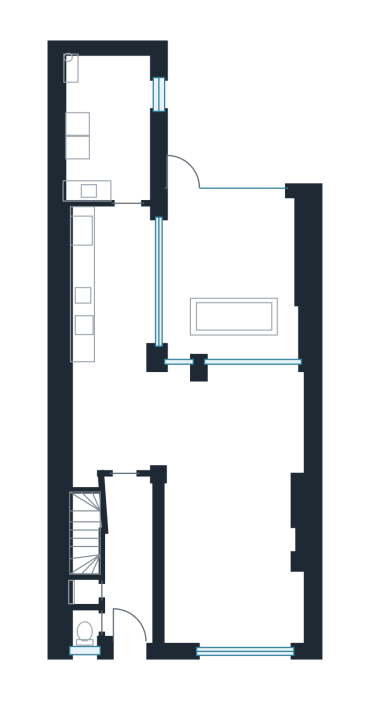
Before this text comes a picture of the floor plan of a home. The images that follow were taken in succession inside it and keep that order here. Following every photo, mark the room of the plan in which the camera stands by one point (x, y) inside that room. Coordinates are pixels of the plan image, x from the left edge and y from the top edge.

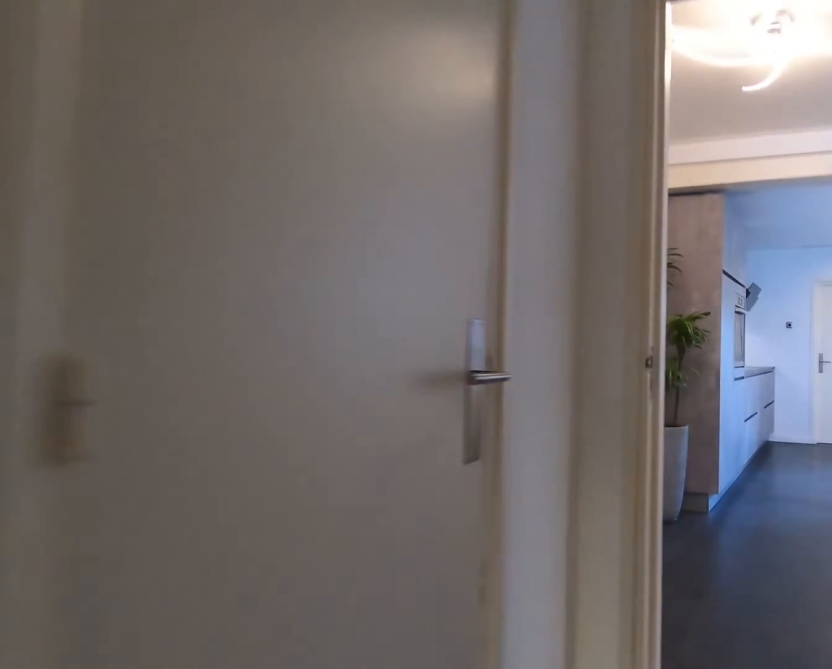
(129, 558)
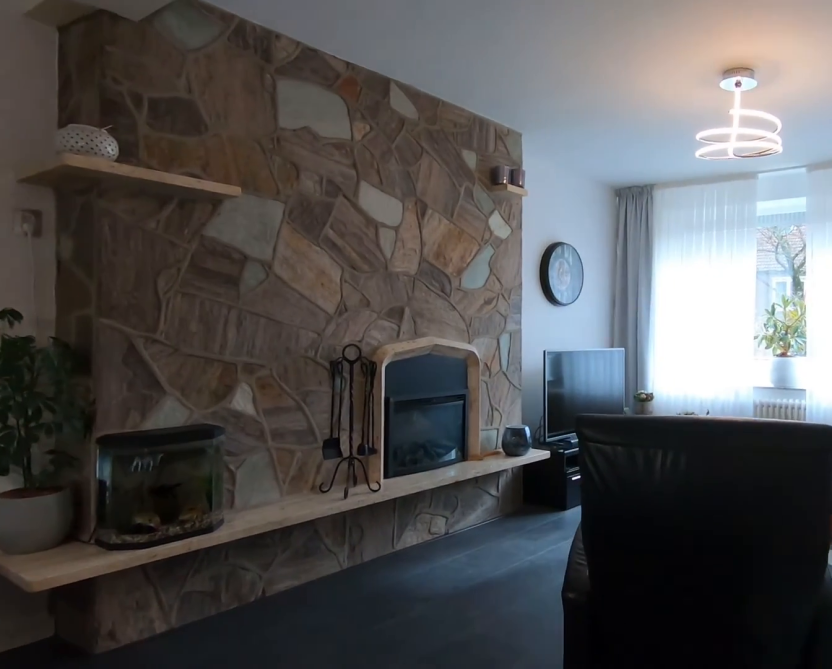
(187, 419)
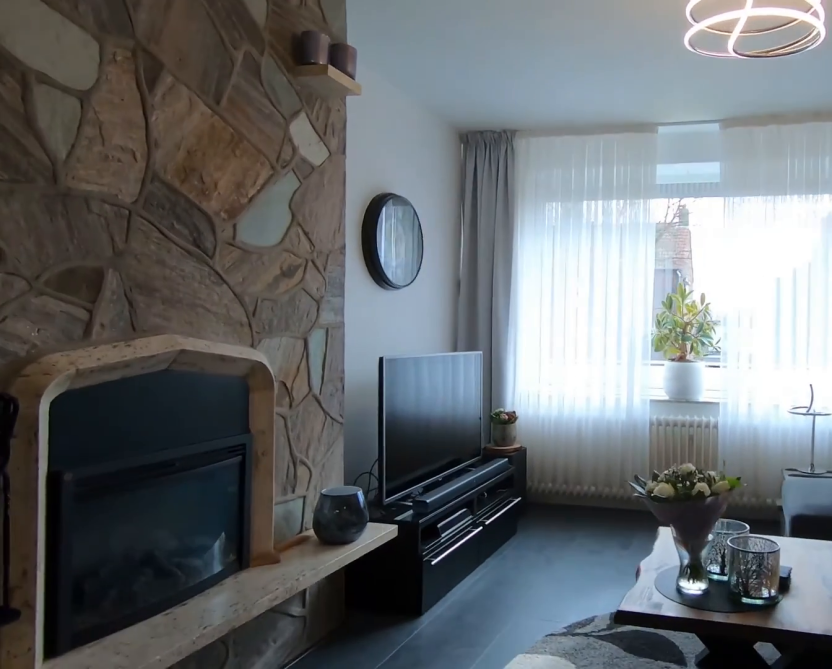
(230, 562)
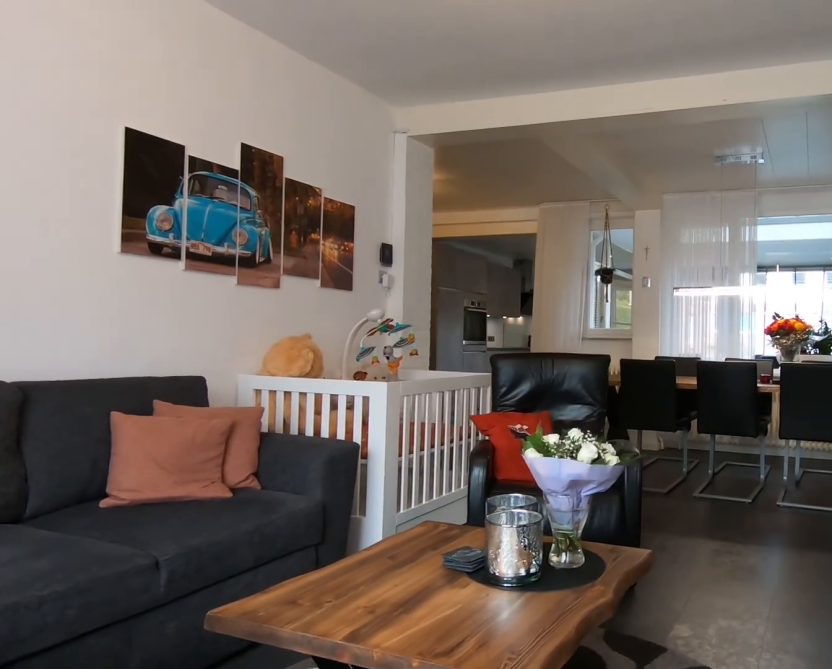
(230, 562)
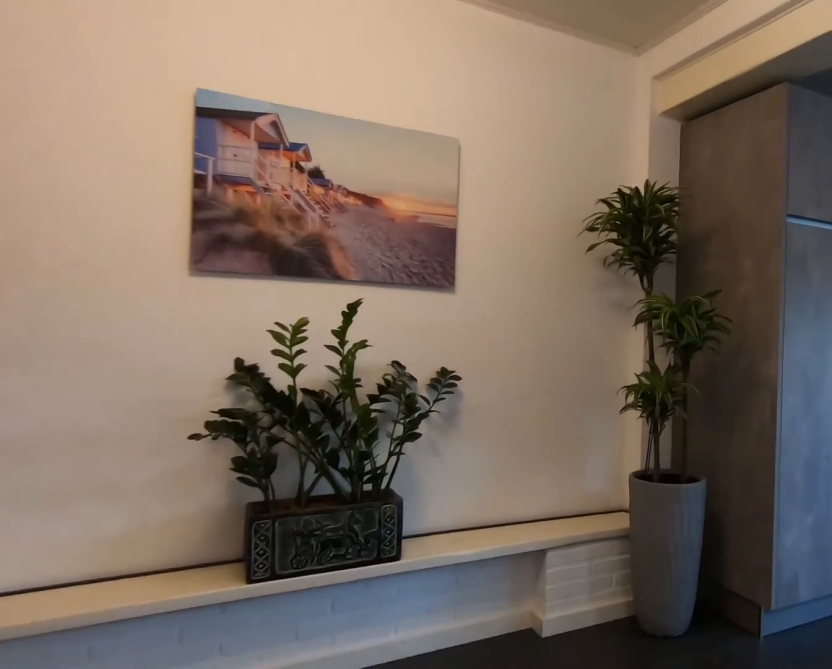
(187, 419)
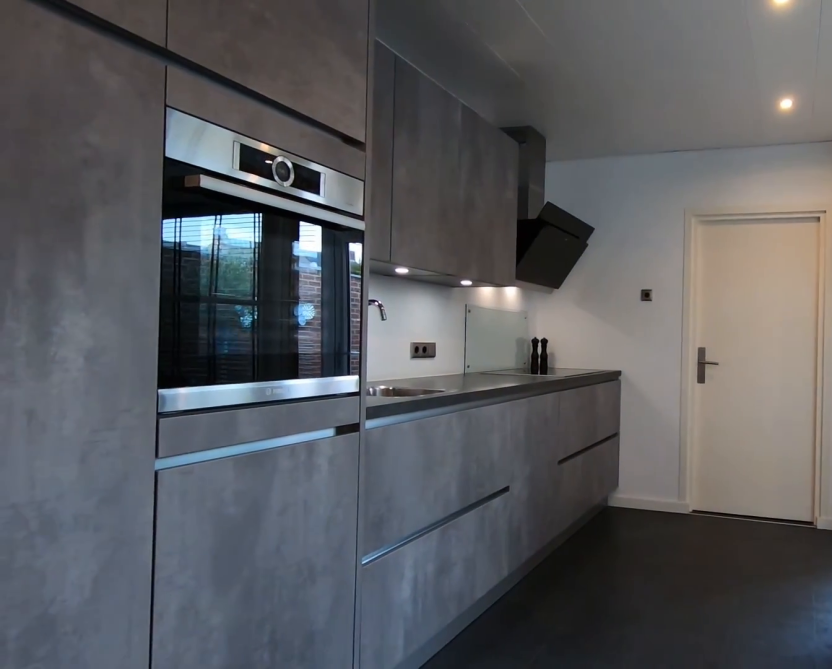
(121, 285)
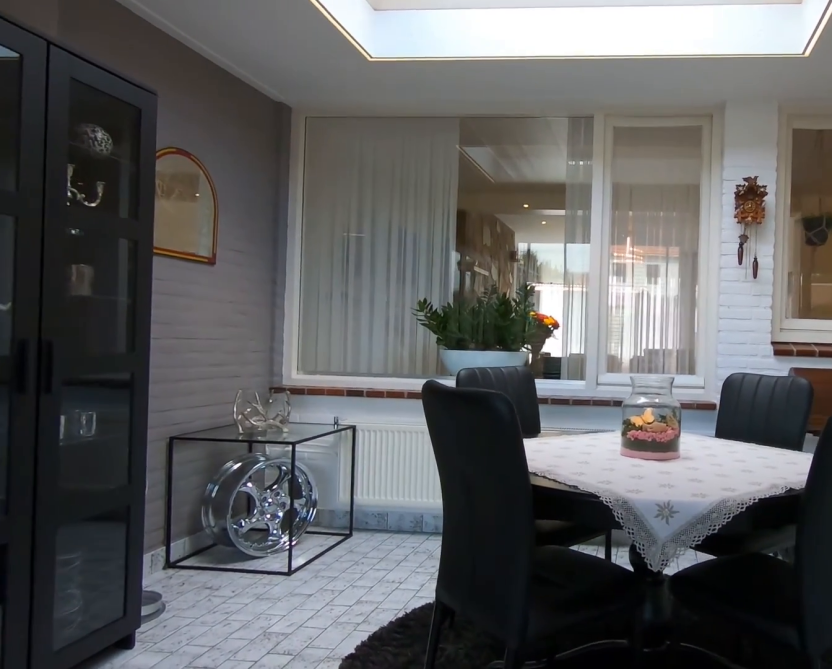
(231, 274)
